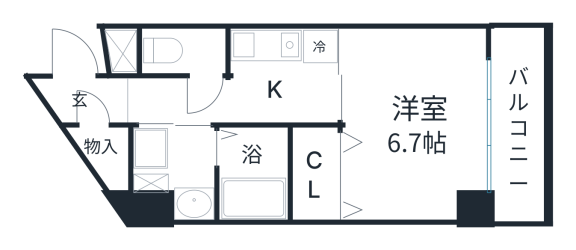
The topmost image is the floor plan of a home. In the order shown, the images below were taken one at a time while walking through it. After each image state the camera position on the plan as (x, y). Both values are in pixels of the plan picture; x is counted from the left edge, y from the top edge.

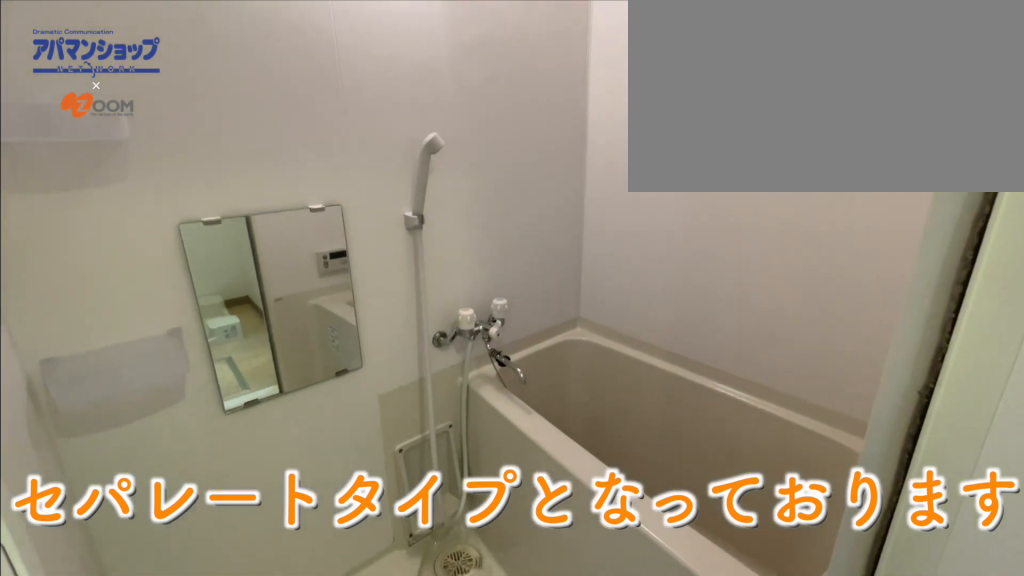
(198, 122)
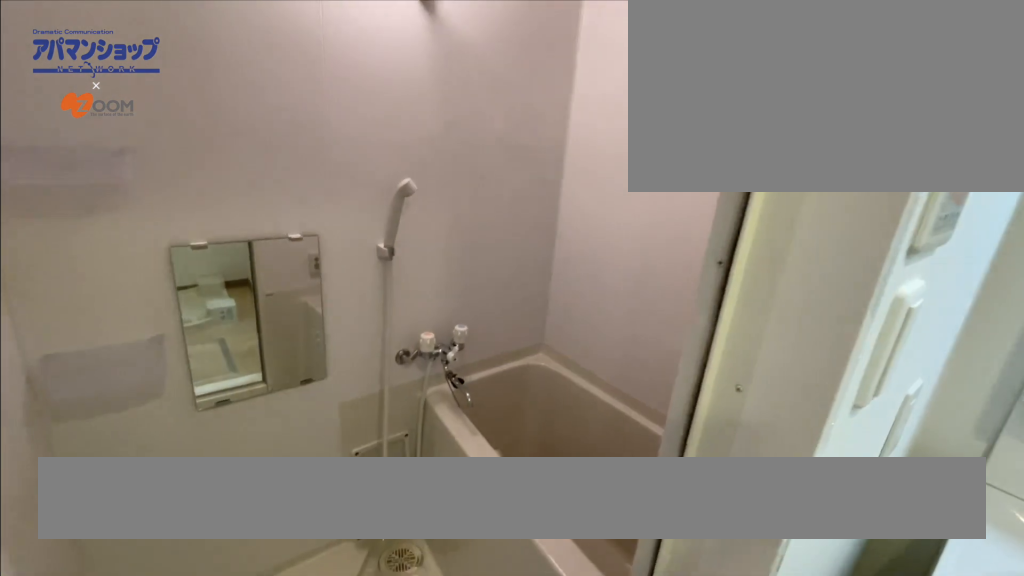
(198, 122)
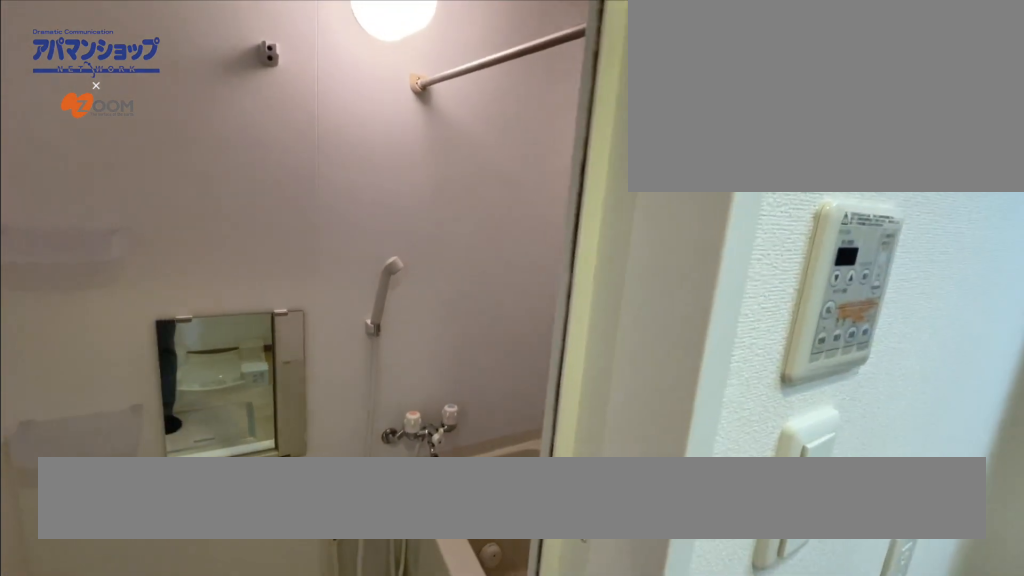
(198, 122)
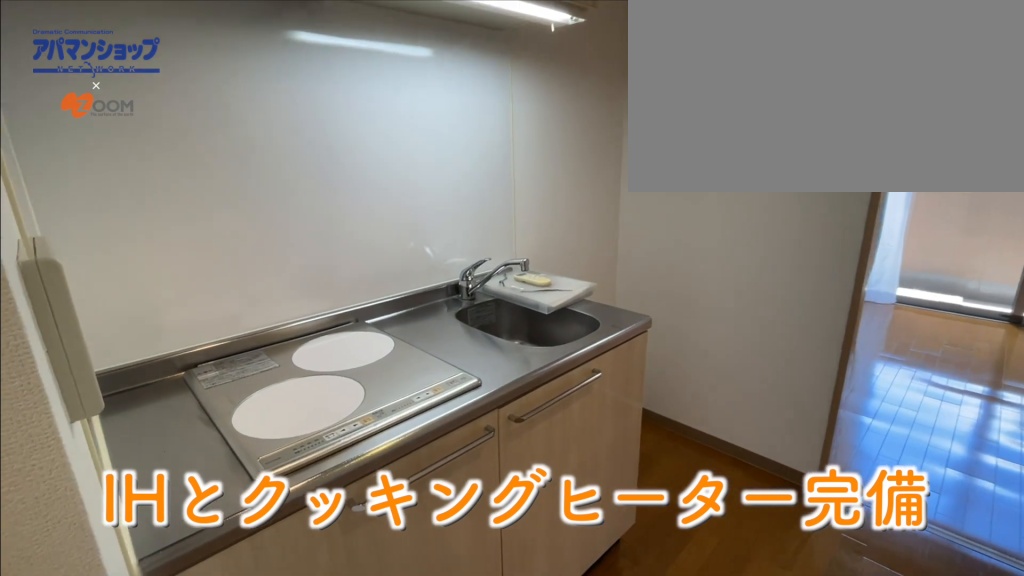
(231, 98)
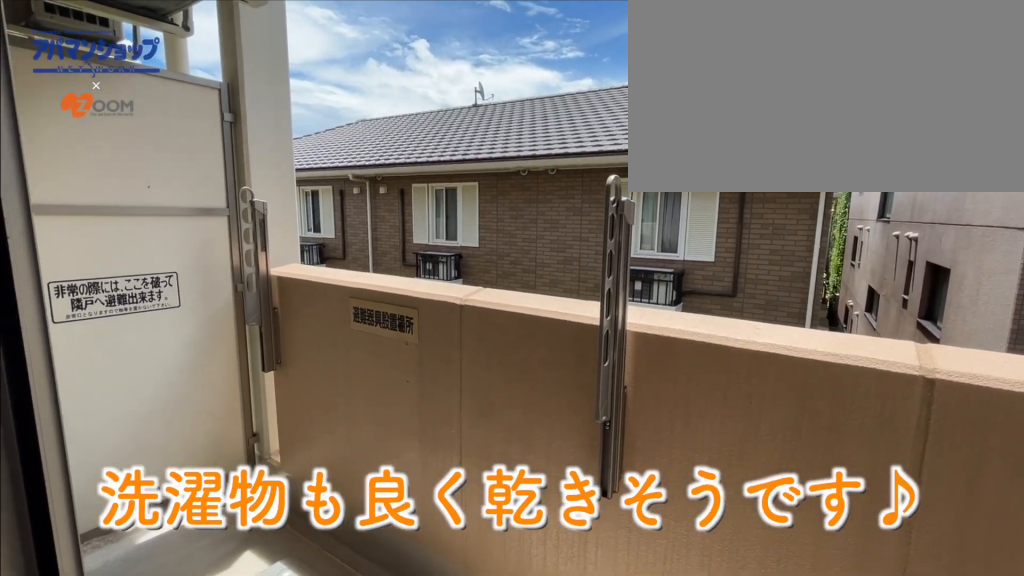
(474, 137)
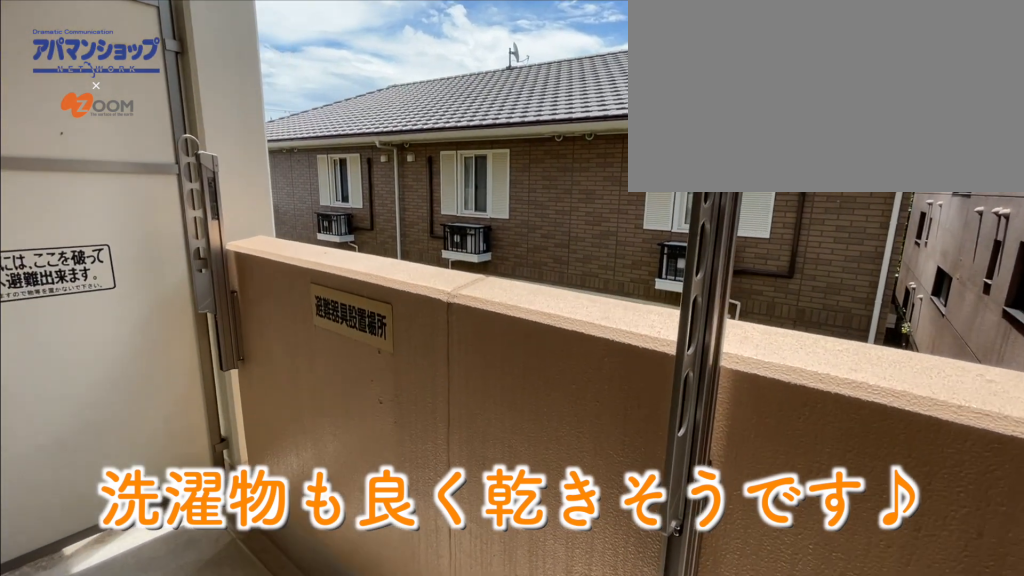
(474, 136)
